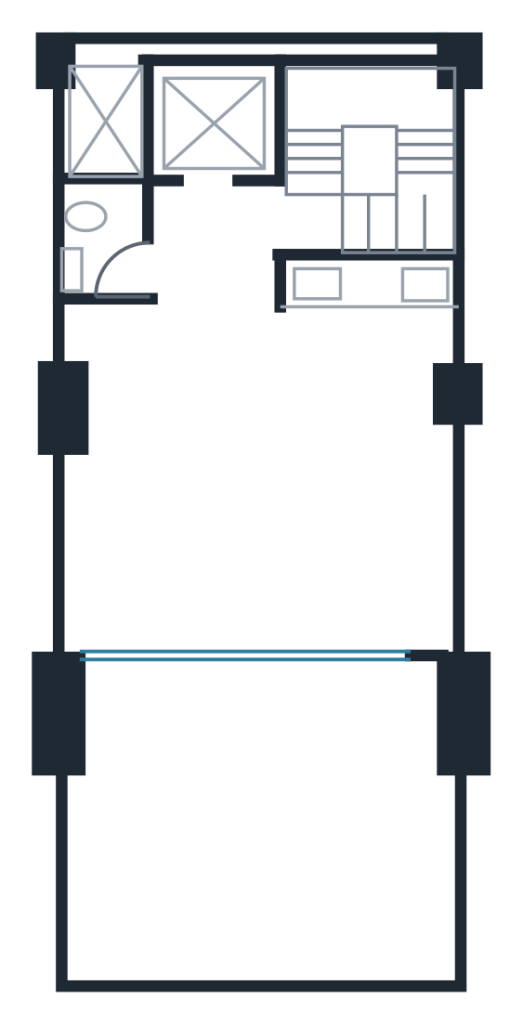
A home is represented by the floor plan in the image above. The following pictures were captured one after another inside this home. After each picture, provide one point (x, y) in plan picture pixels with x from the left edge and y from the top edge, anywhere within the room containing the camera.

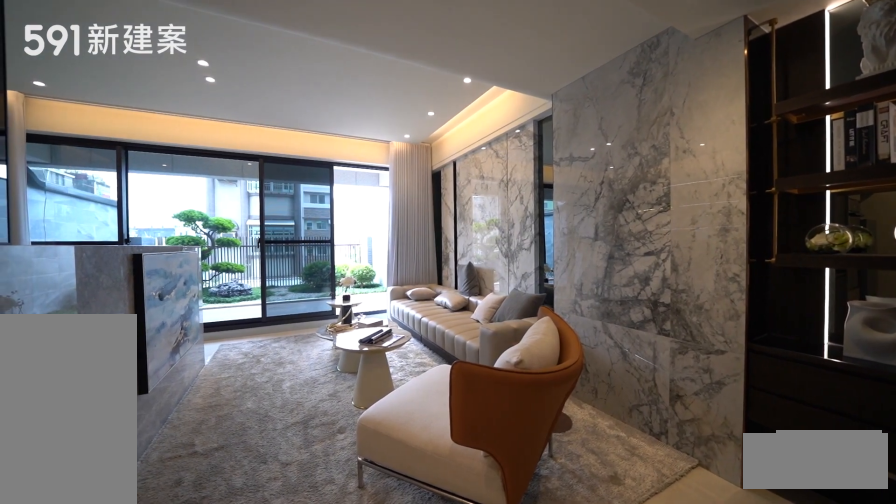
(179, 483)
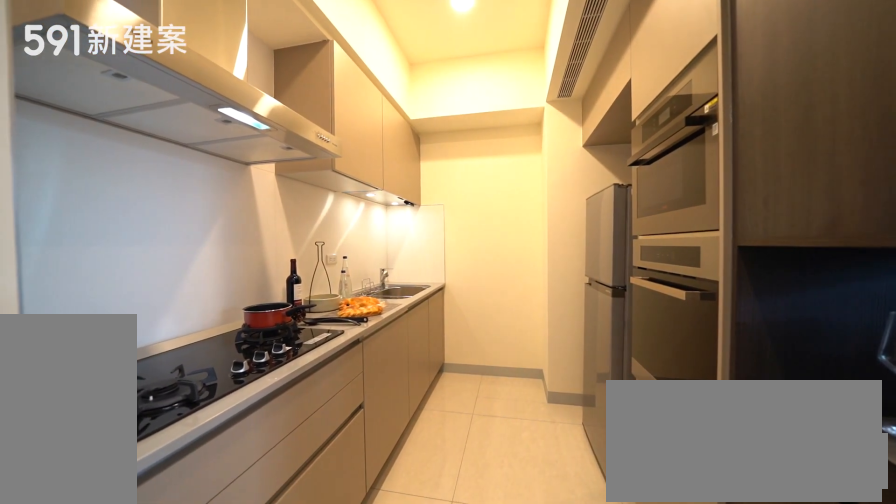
(383, 328)
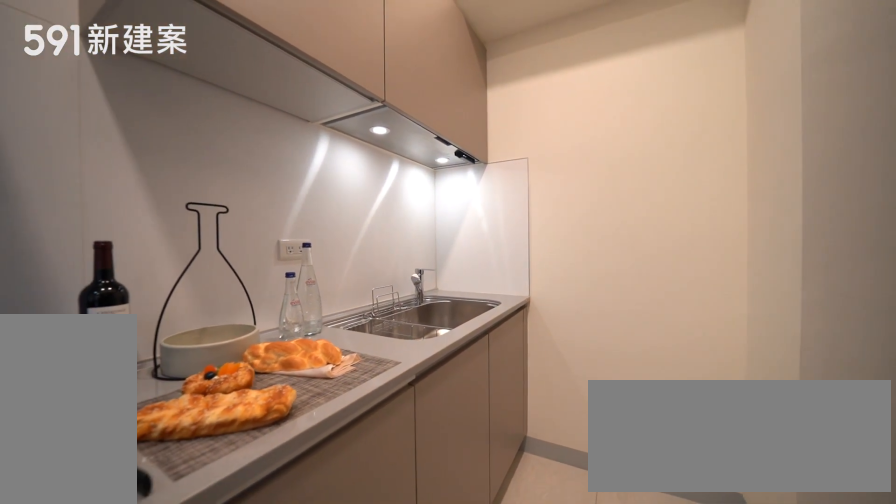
(383, 328)
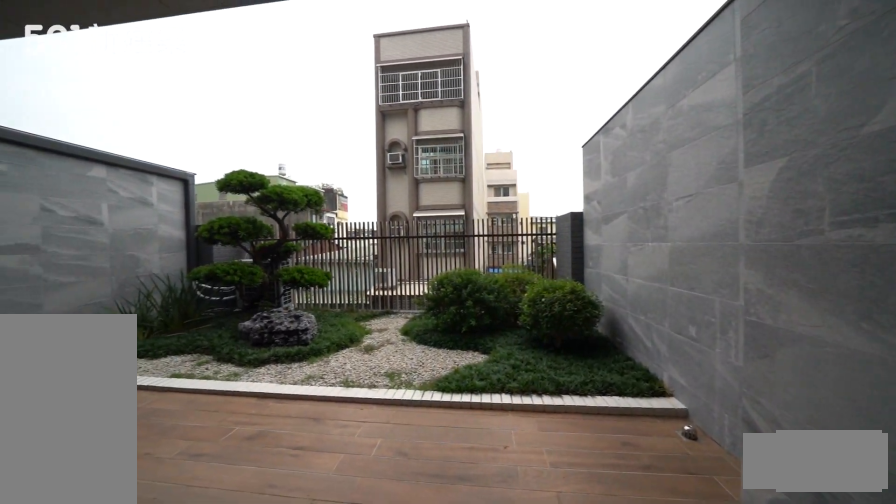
(259, 828)
